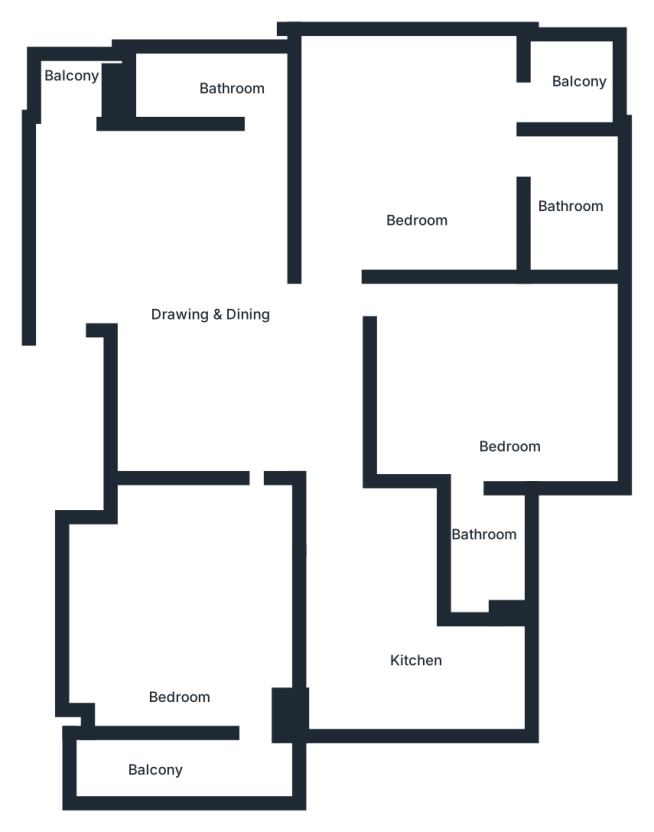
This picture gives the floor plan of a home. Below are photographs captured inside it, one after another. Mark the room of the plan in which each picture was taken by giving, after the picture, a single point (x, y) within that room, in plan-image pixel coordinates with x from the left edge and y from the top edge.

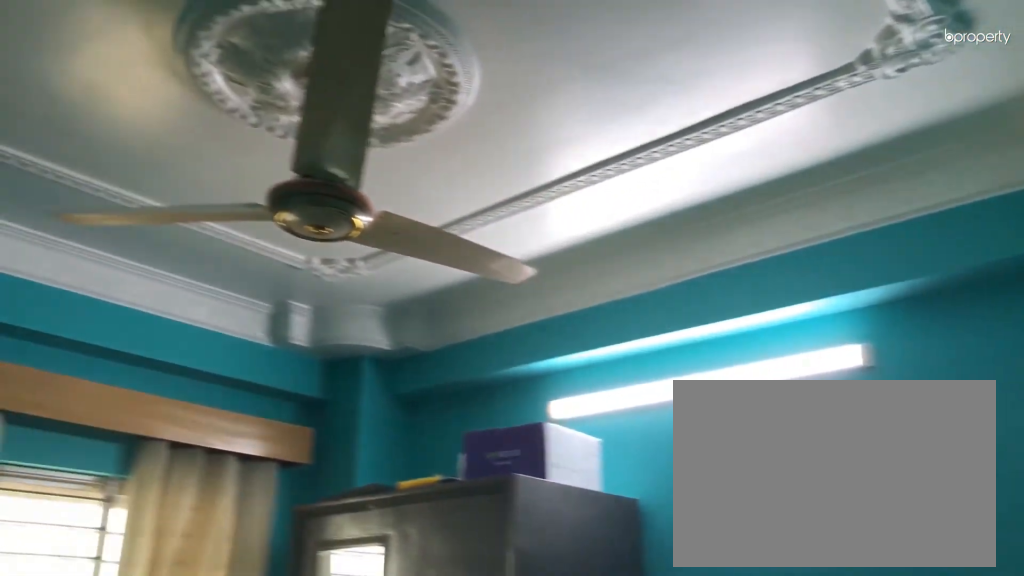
(198, 624)
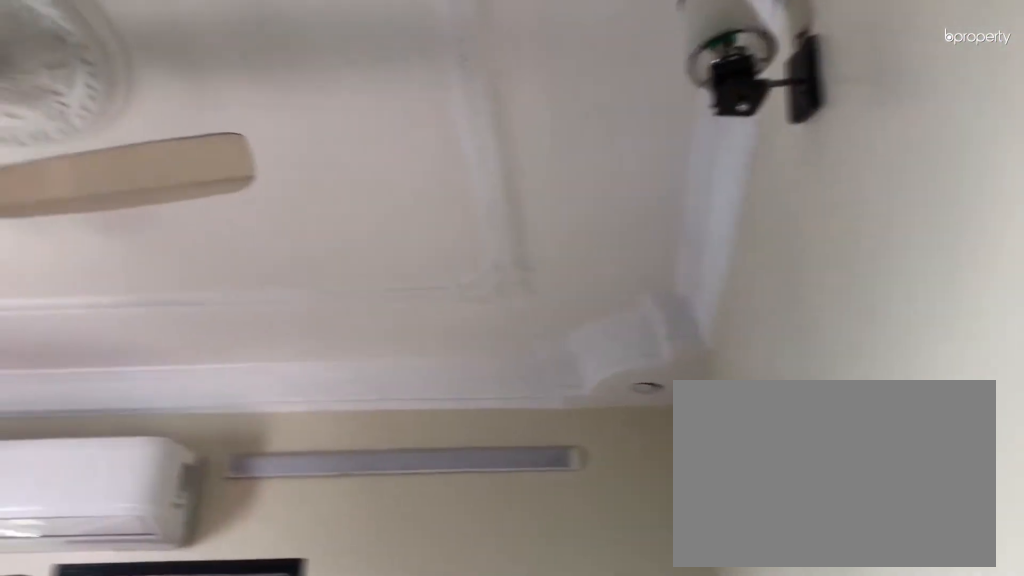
(418, 165)
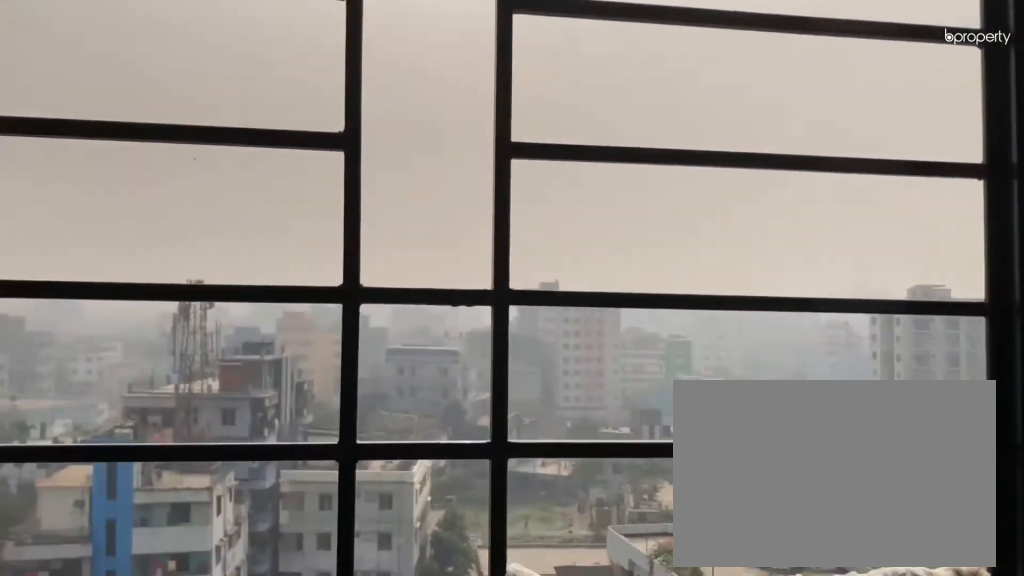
(582, 86)
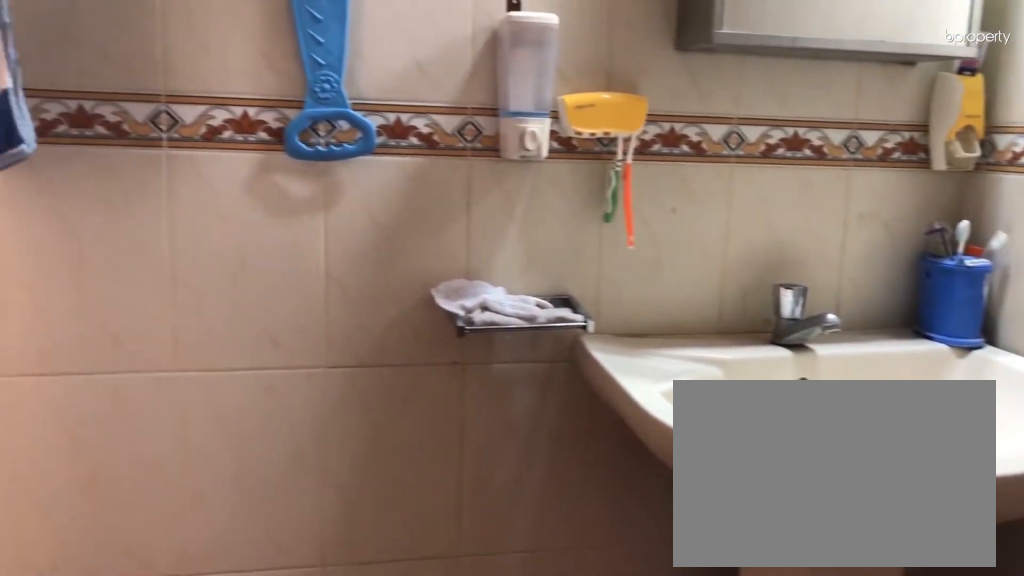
(572, 199)
